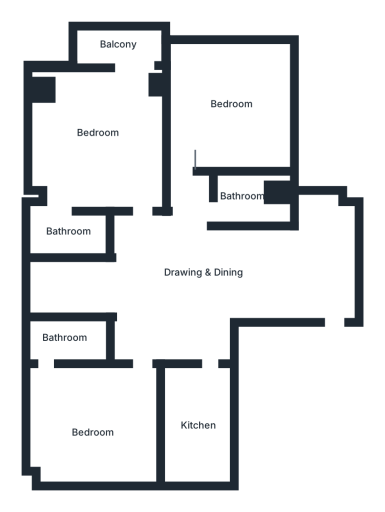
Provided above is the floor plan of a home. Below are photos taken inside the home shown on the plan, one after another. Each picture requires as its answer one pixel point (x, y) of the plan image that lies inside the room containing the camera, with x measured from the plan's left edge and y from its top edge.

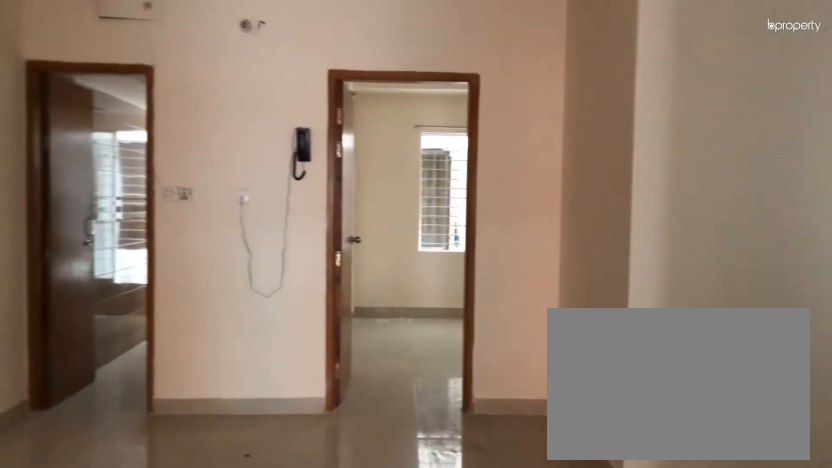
(181, 266)
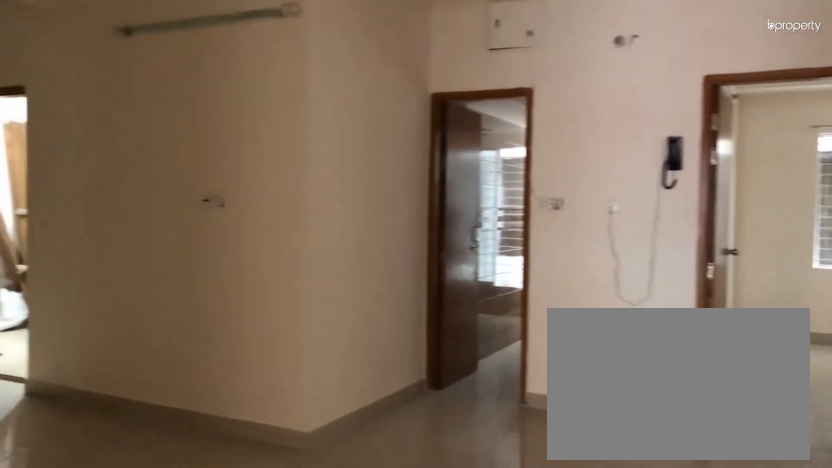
(181, 266)
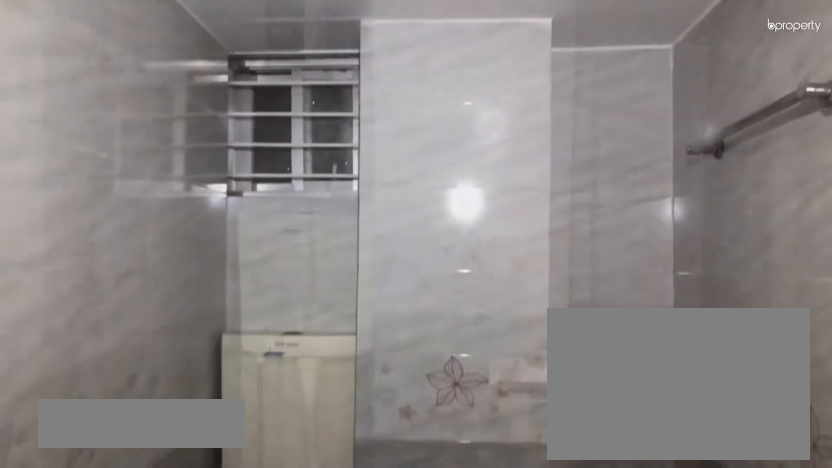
(252, 201)
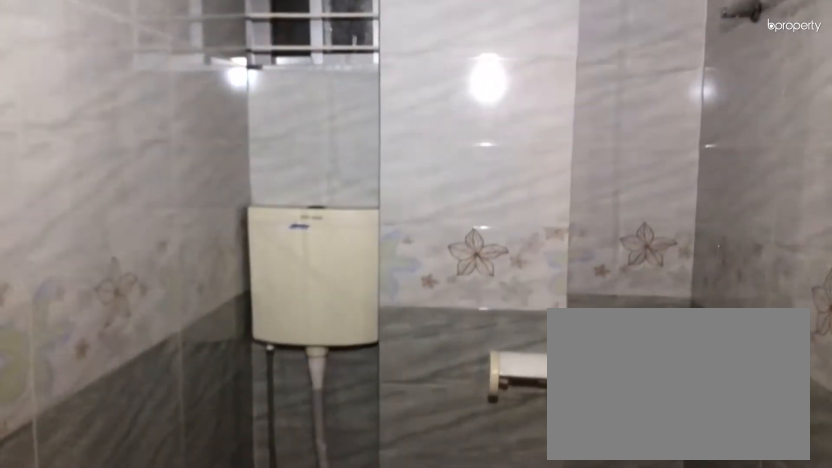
(252, 201)
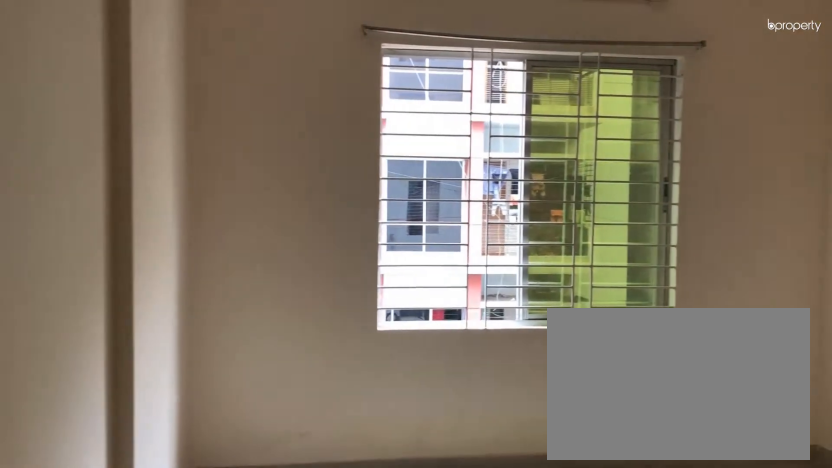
(222, 102)
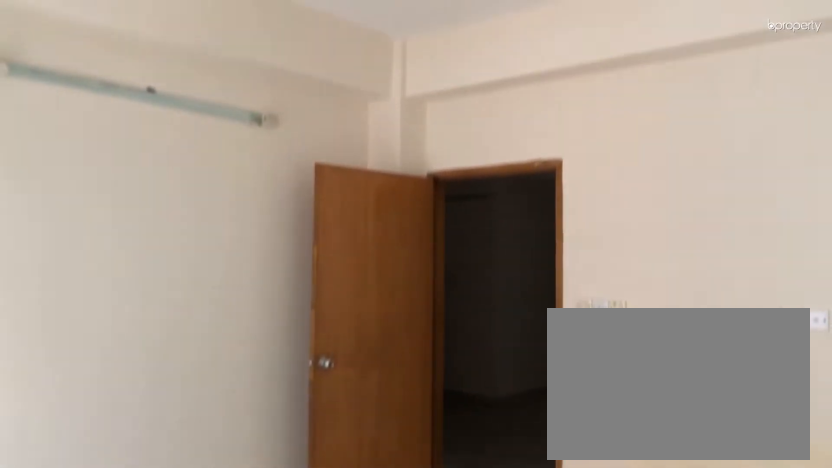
(72, 153)
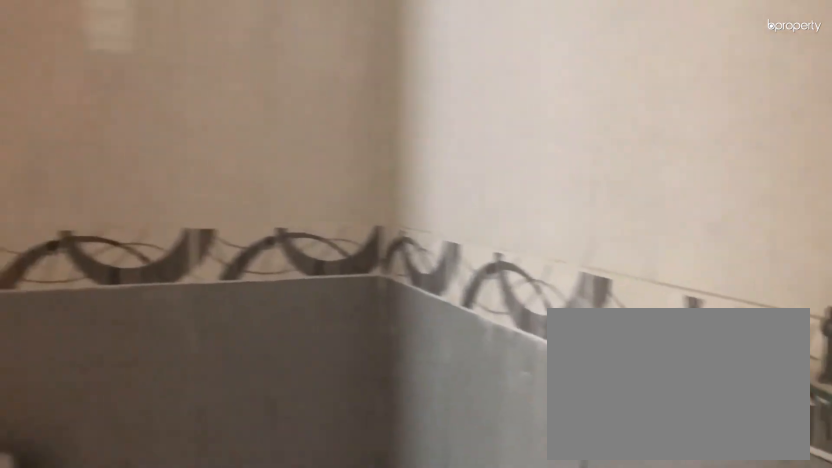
(58, 236)
